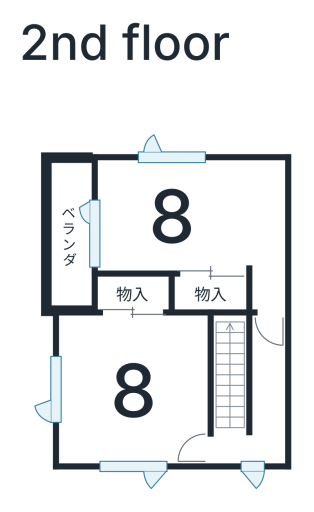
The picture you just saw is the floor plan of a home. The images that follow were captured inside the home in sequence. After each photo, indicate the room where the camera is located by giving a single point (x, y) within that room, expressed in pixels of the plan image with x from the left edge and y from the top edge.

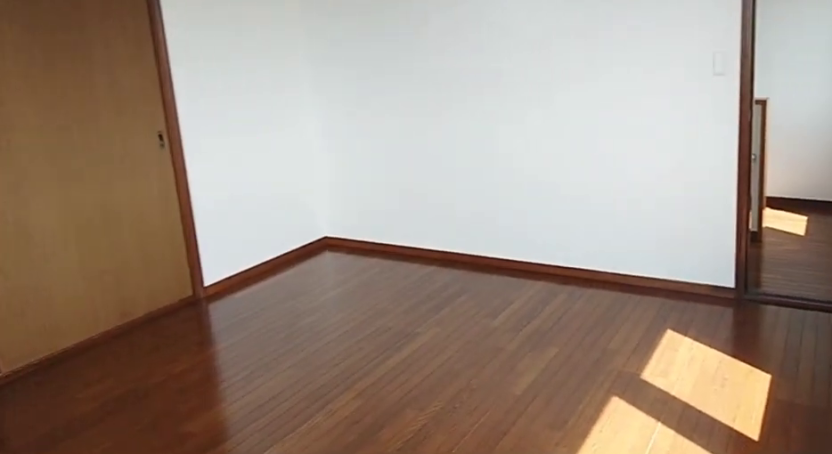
(132, 390)
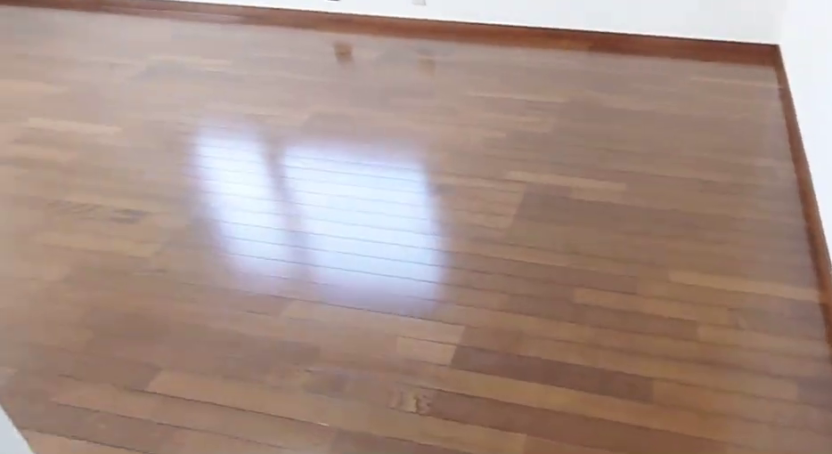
(178, 214)
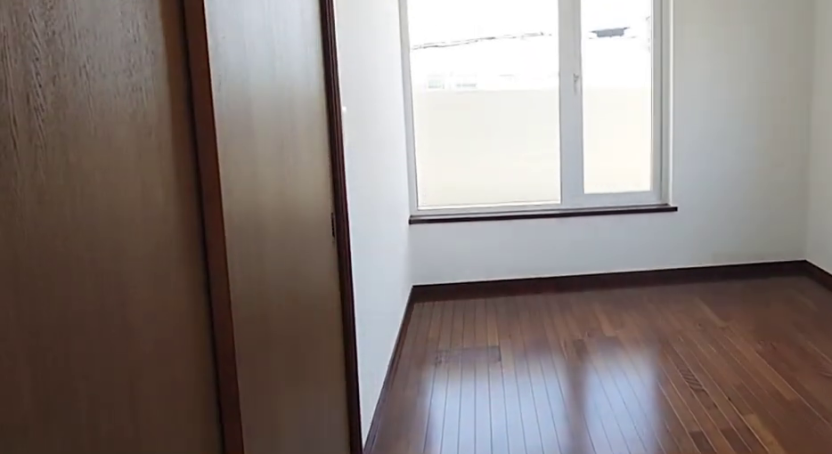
(178, 214)
